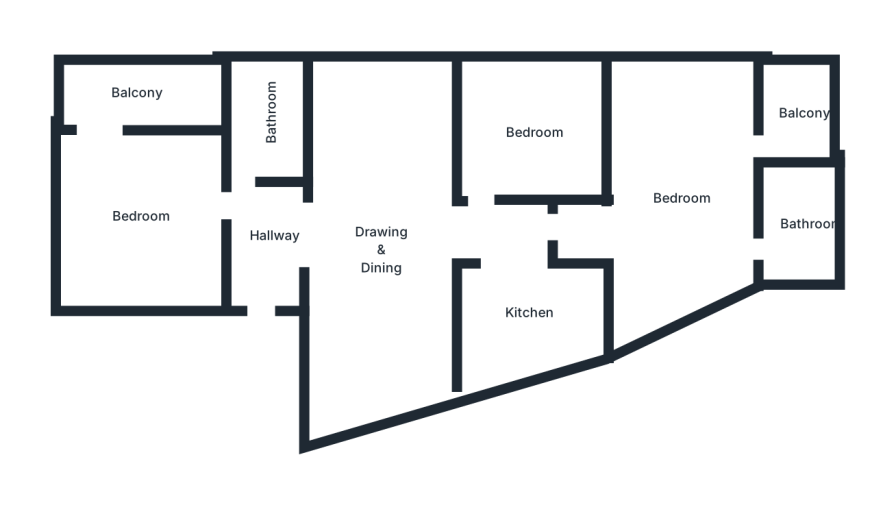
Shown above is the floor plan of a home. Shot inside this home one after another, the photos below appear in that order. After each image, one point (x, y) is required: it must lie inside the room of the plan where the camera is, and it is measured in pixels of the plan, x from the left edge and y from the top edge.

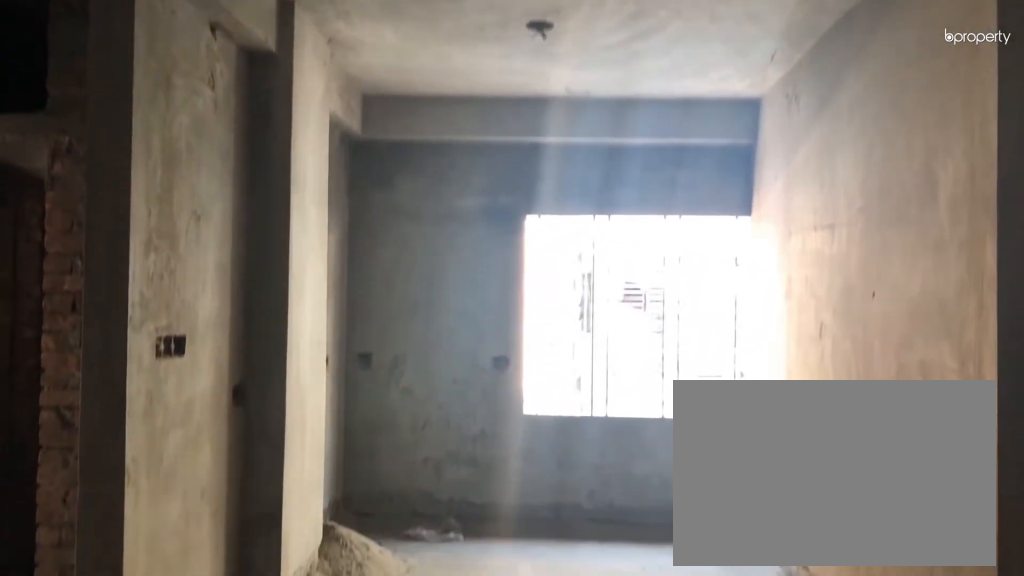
(381, 249)
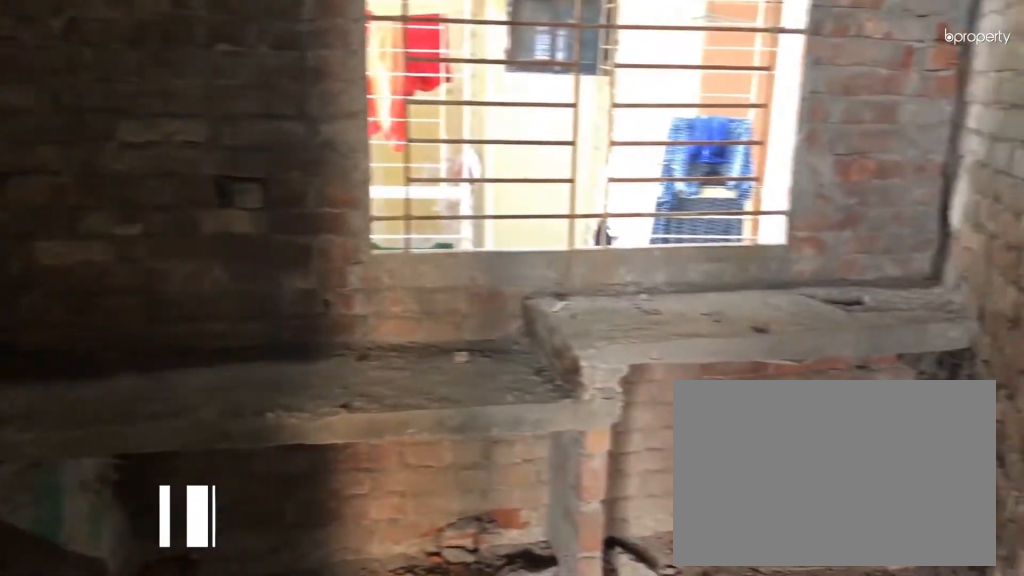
(538, 322)
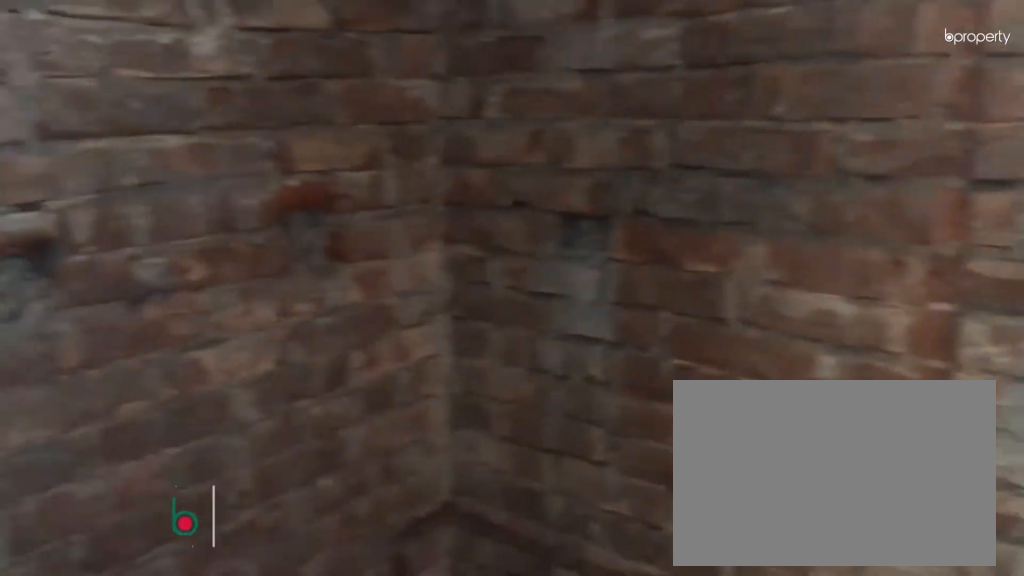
(801, 231)
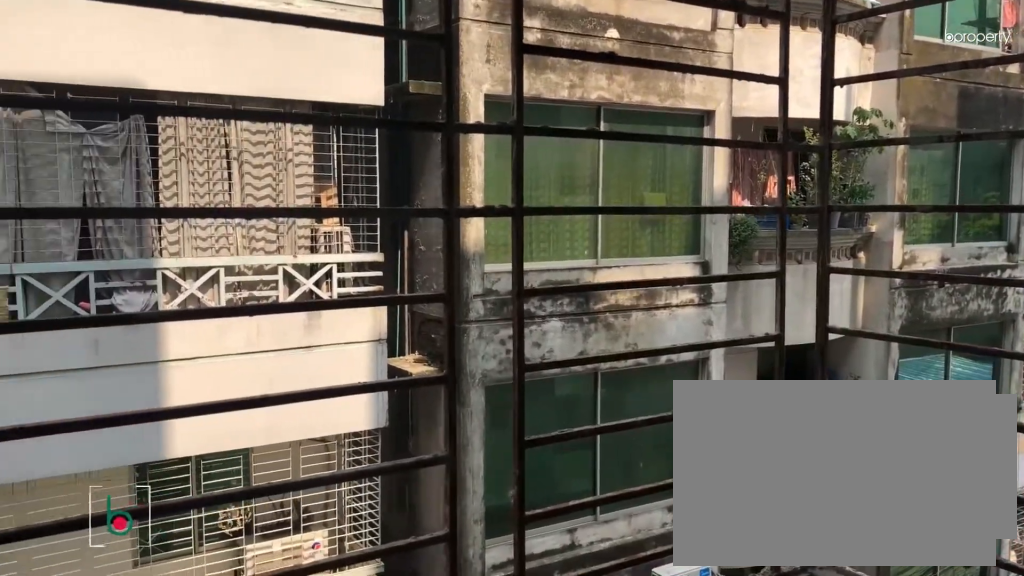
(805, 113)
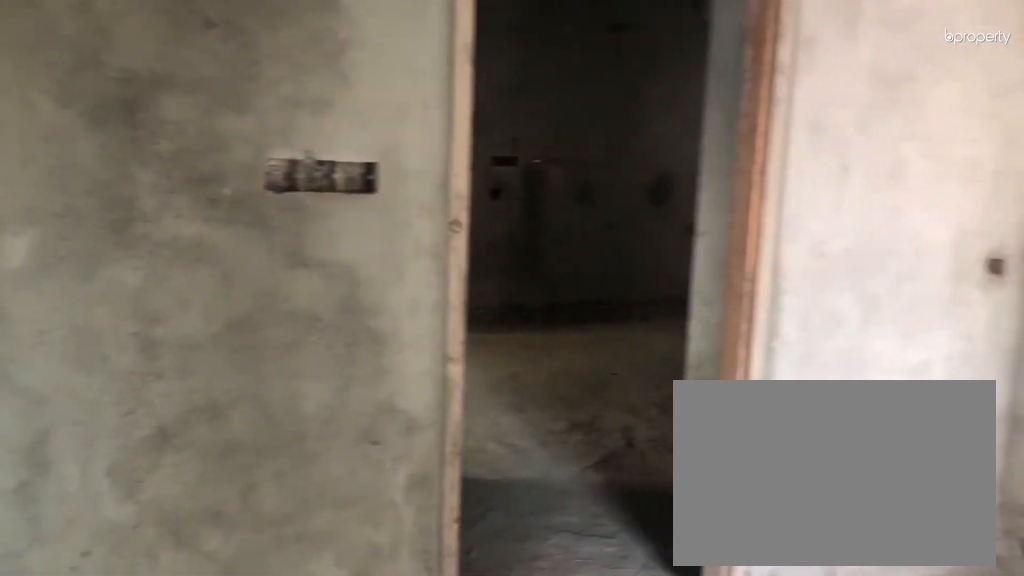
(142, 220)
